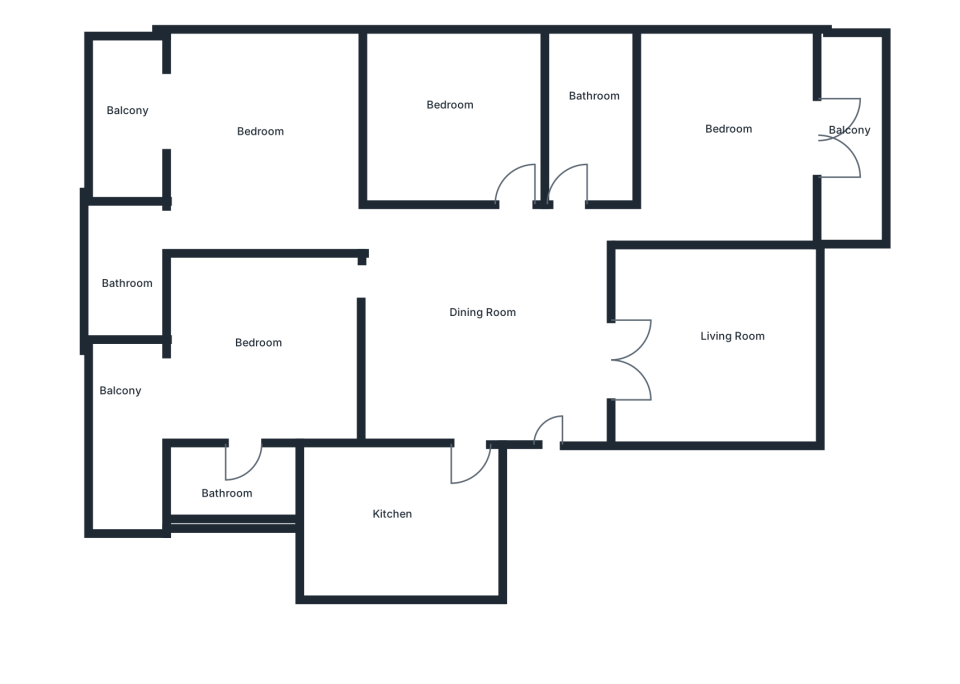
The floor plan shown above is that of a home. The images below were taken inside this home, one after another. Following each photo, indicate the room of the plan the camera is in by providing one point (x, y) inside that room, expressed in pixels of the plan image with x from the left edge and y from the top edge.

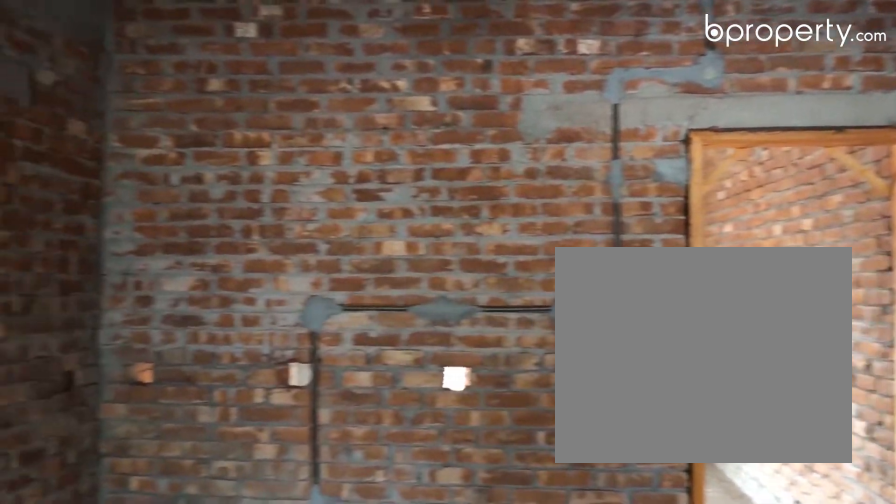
(483, 330)
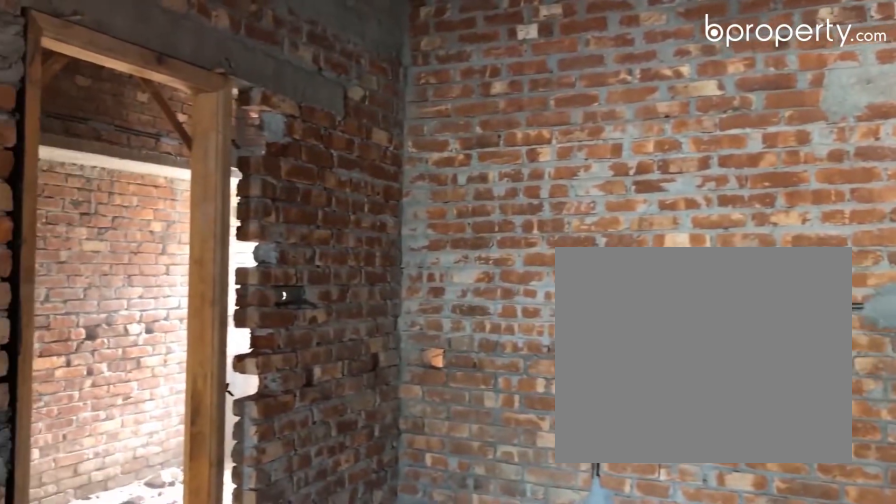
(483, 330)
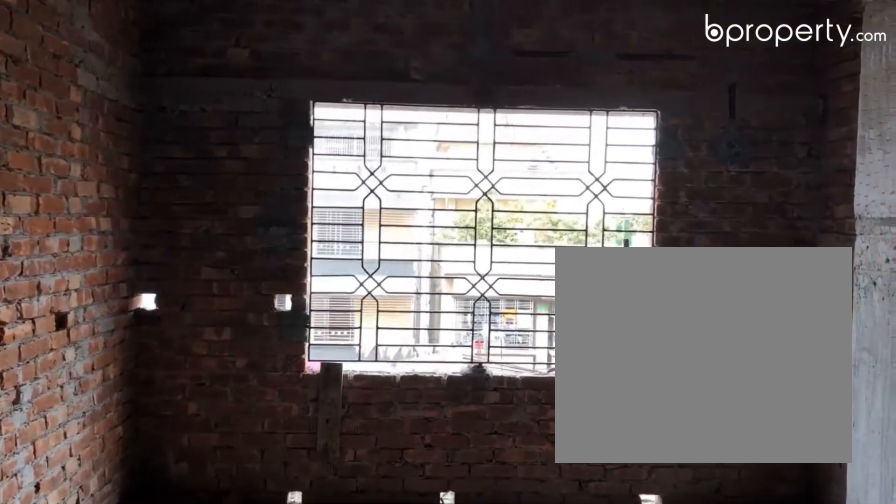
(739, 360)
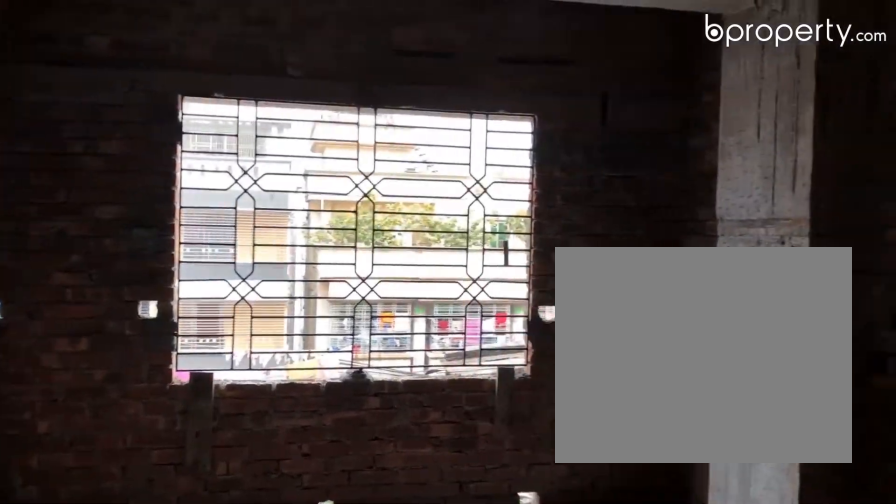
(739, 360)
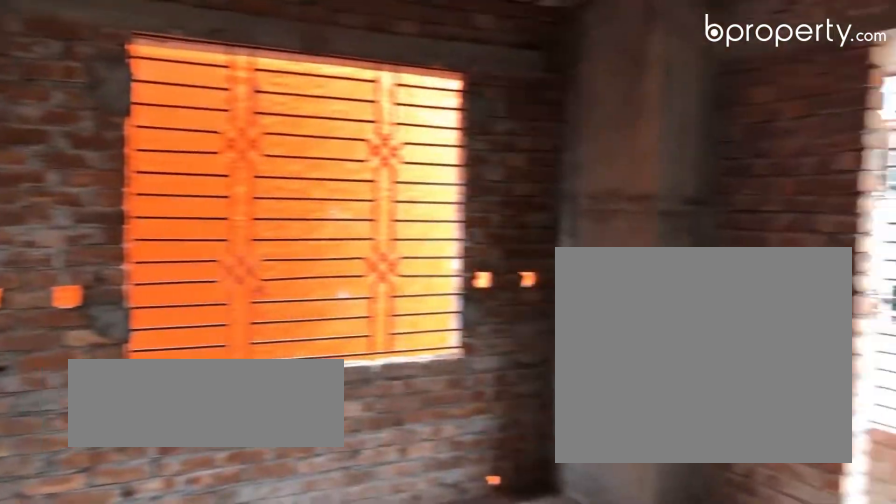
(731, 154)
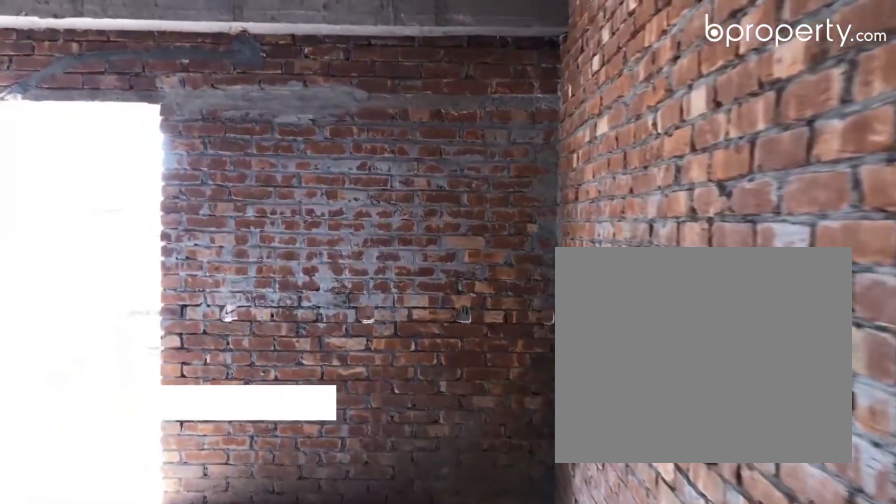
(255, 329)
